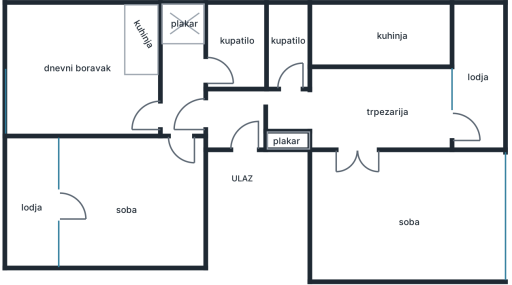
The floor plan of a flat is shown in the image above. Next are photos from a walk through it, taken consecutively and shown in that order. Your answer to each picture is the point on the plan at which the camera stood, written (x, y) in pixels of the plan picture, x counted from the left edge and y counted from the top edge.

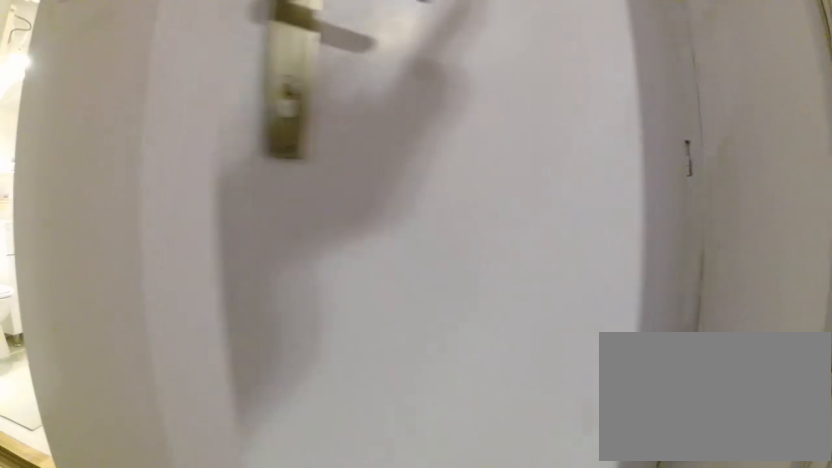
(175, 126)
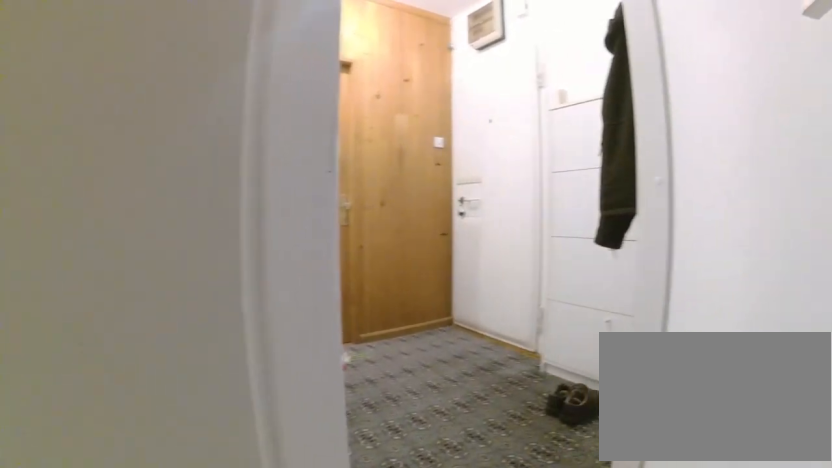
(182, 115)
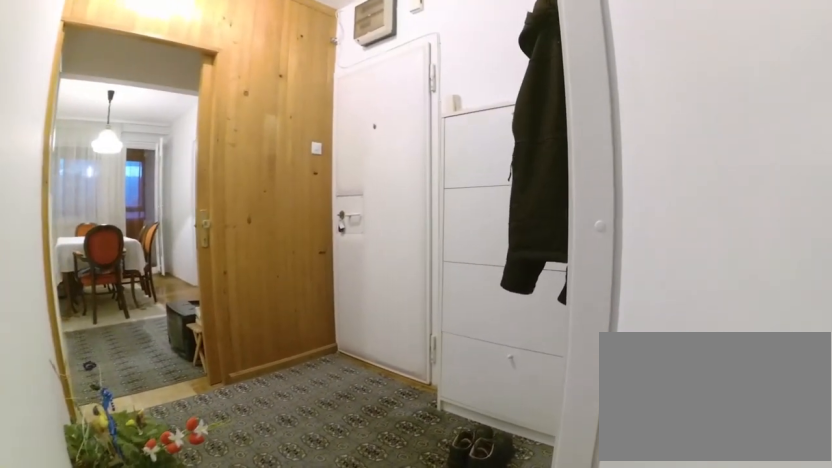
(188, 115)
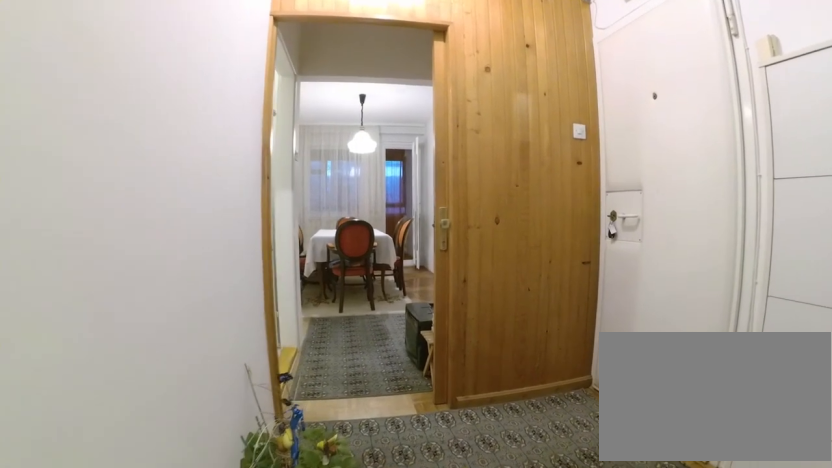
(198, 117)
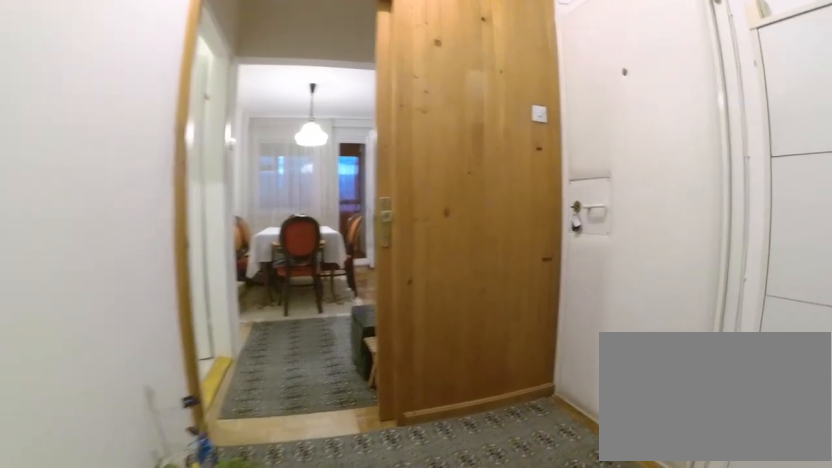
(205, 118)
